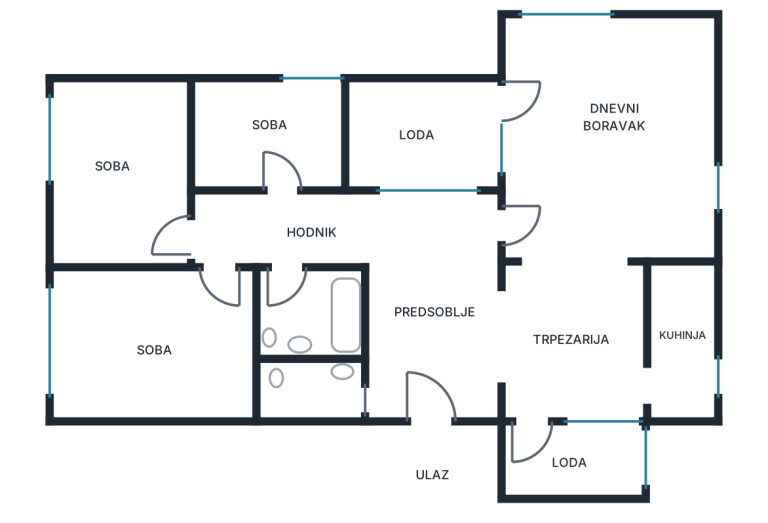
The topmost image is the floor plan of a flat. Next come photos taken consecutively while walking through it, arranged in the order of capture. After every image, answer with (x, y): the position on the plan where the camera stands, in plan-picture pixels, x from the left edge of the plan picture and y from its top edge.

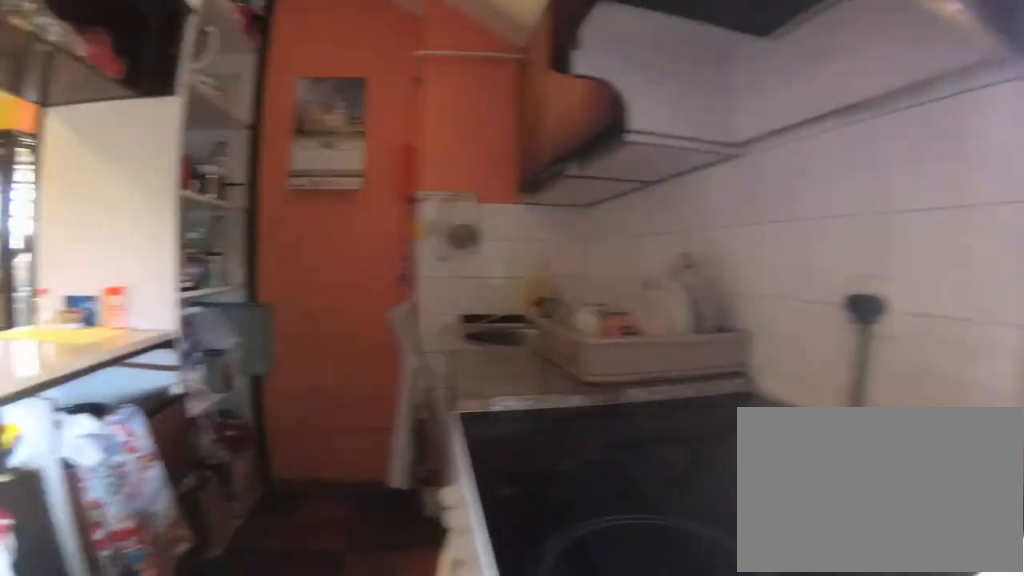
(679, 416)
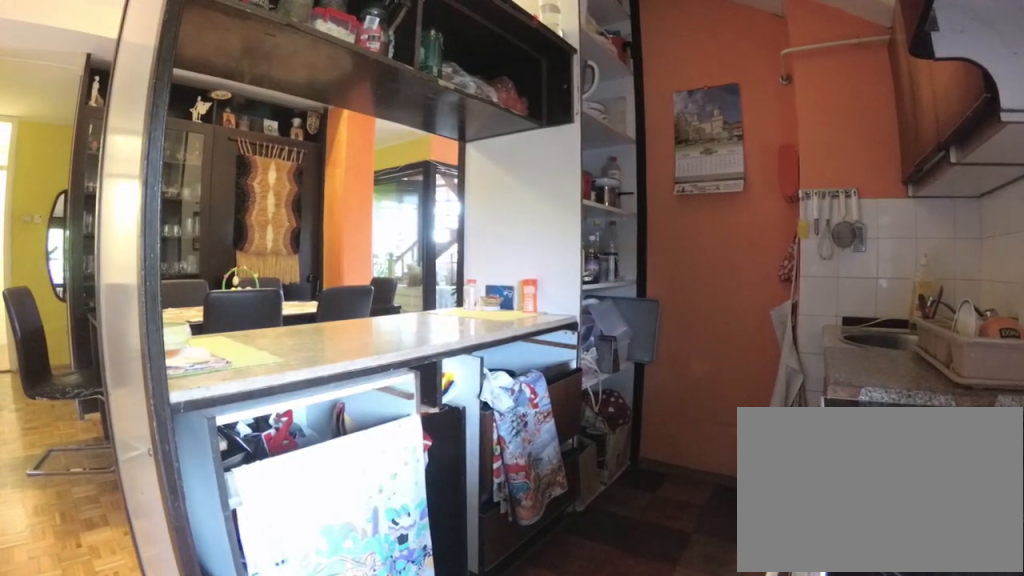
(688, 414)
